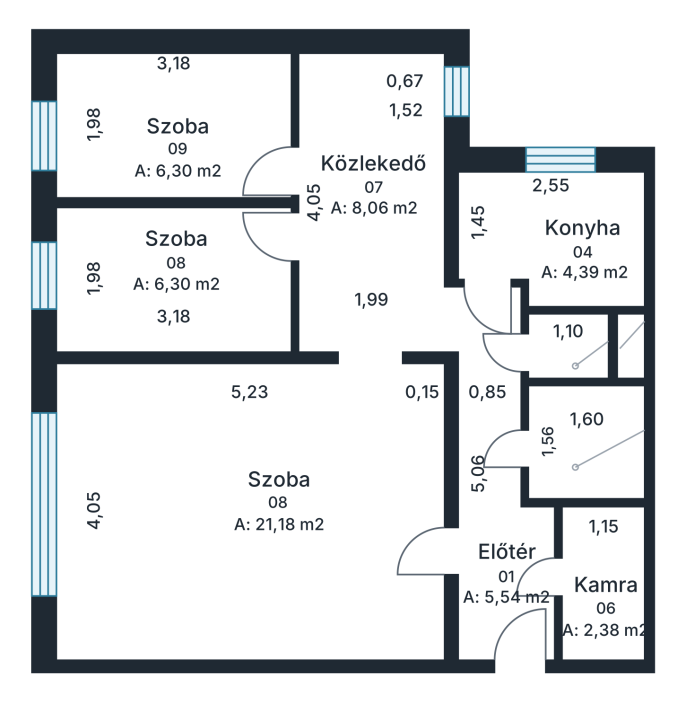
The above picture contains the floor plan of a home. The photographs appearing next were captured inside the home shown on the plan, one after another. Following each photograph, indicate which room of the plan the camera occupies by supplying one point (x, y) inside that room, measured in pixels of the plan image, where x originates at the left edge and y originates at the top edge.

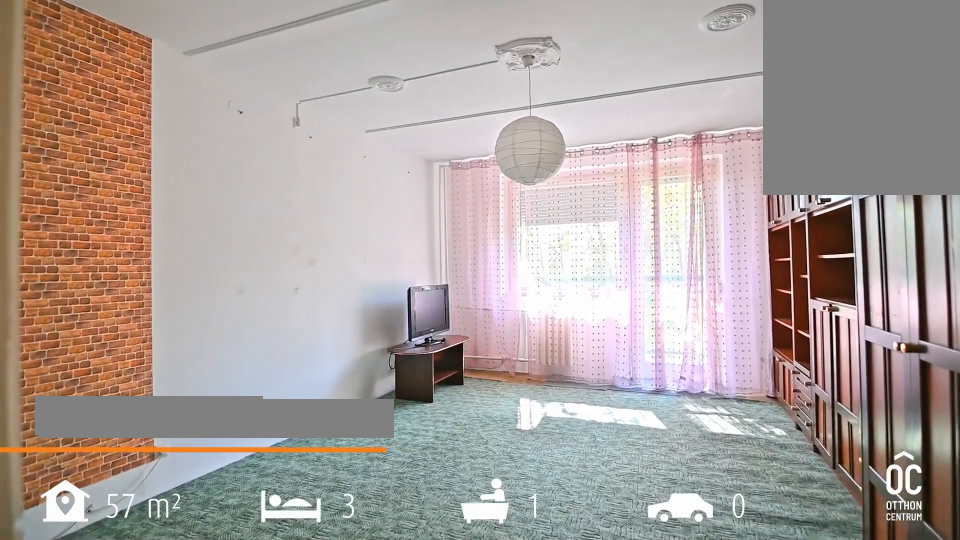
(258, 516)
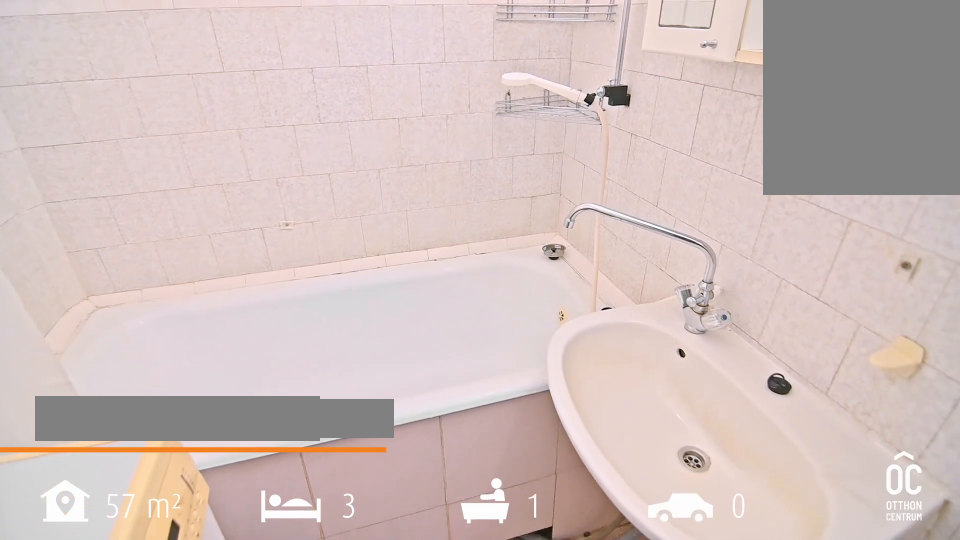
(583, 441)
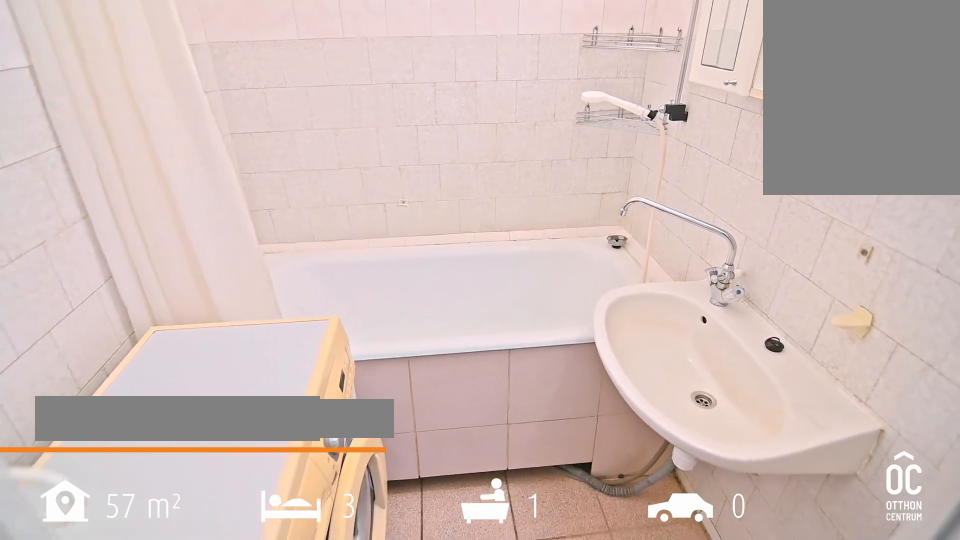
(583, 442)
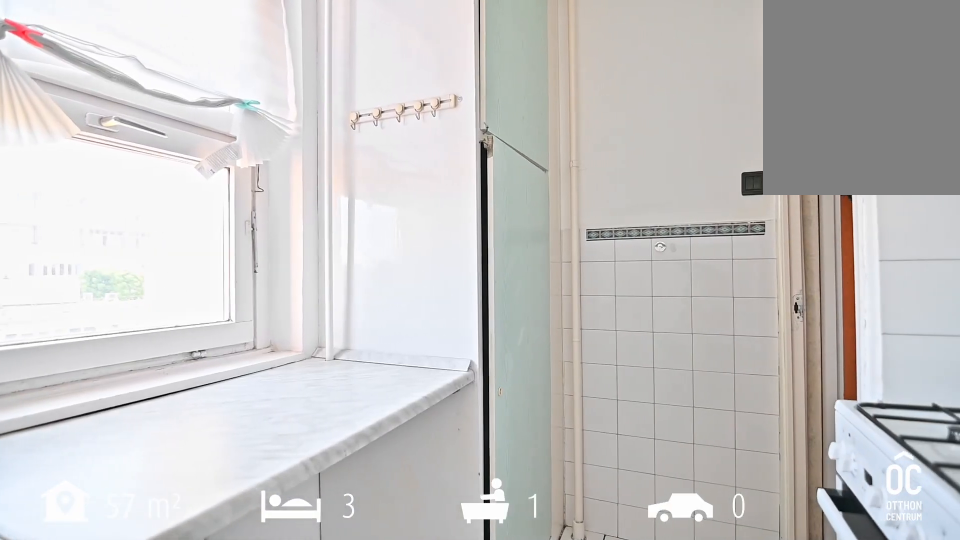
(560, 233)
